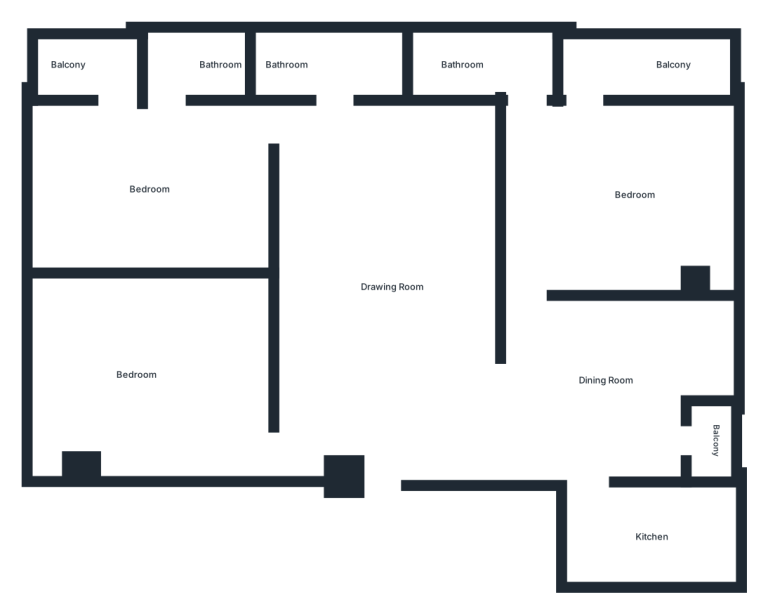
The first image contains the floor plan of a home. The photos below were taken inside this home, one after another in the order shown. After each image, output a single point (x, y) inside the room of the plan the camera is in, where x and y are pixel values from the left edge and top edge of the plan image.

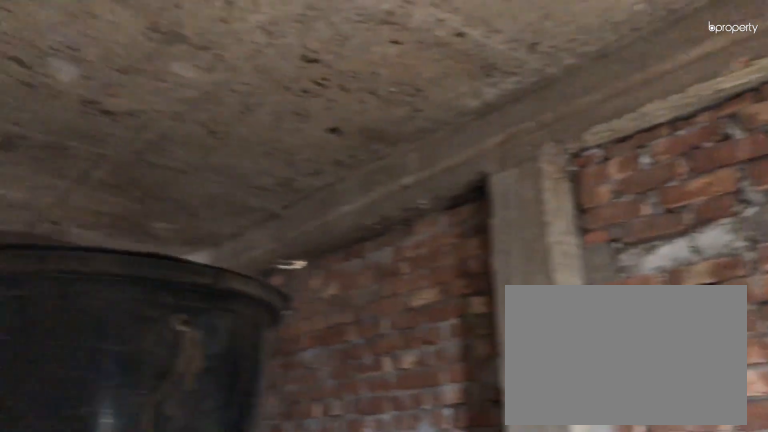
(389, 262)
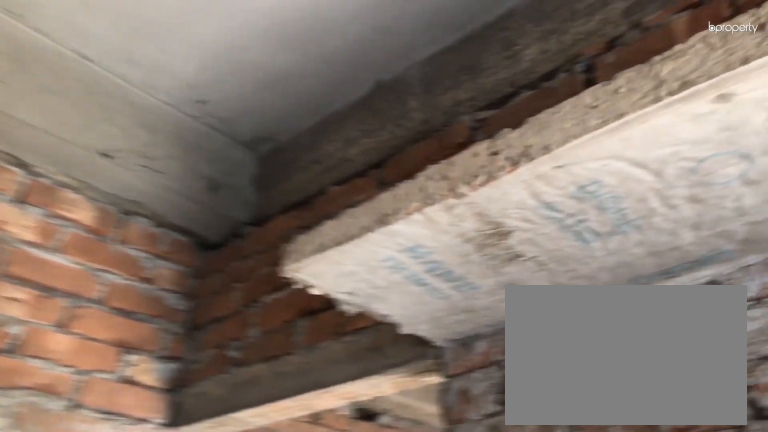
(654, 534)
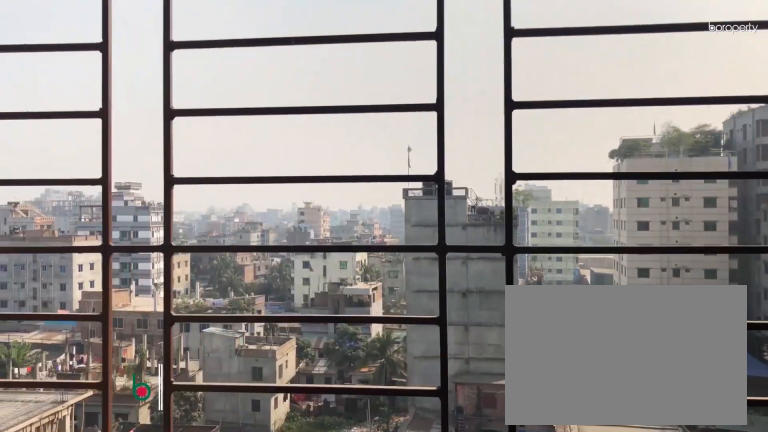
(709, 440)
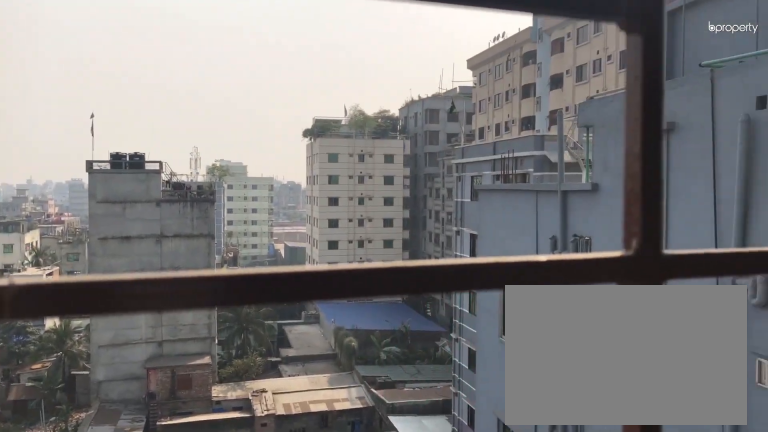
(712, 442)
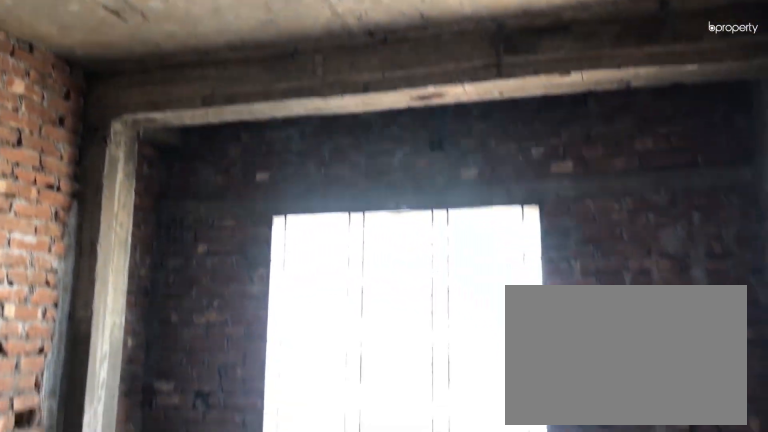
(139, 196)
